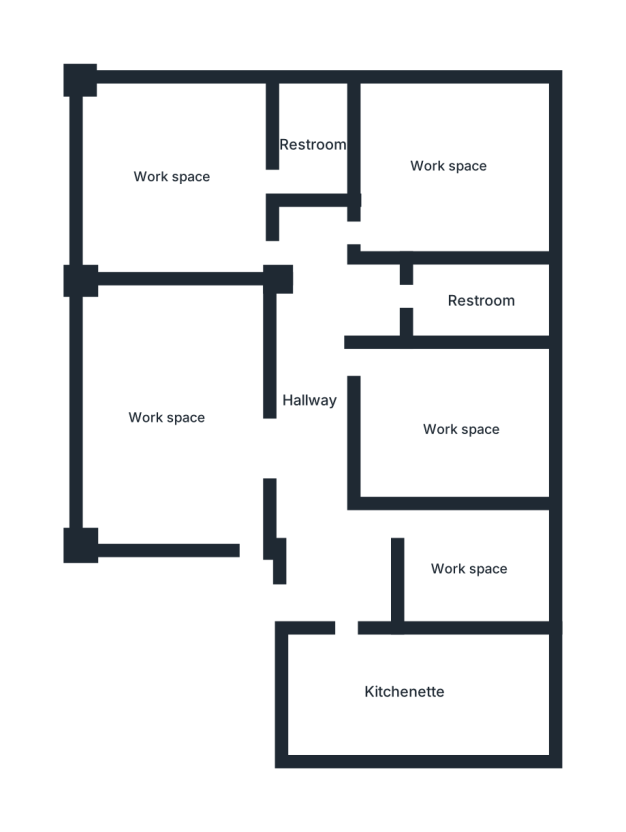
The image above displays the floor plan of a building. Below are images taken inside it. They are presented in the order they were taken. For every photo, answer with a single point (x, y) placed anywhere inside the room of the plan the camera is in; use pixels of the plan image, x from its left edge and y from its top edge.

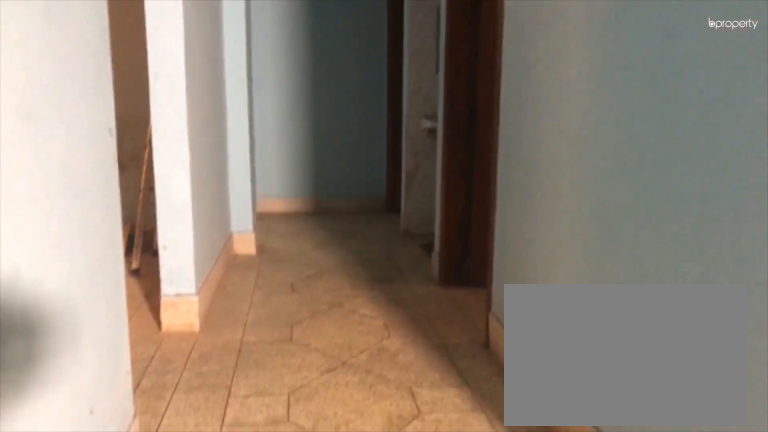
(317, 399)
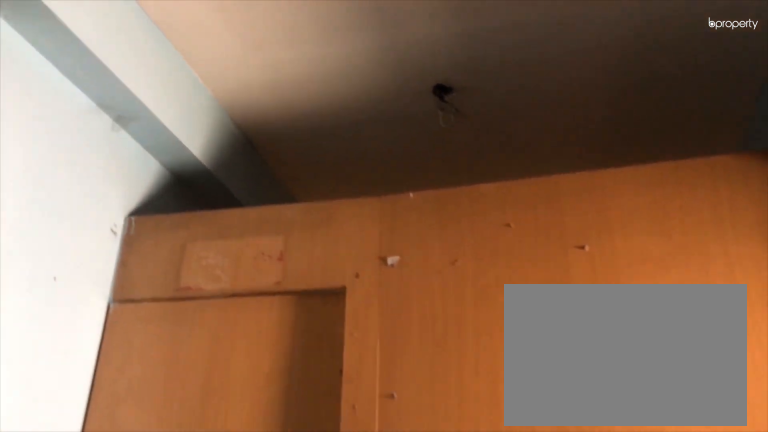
(317, 399)
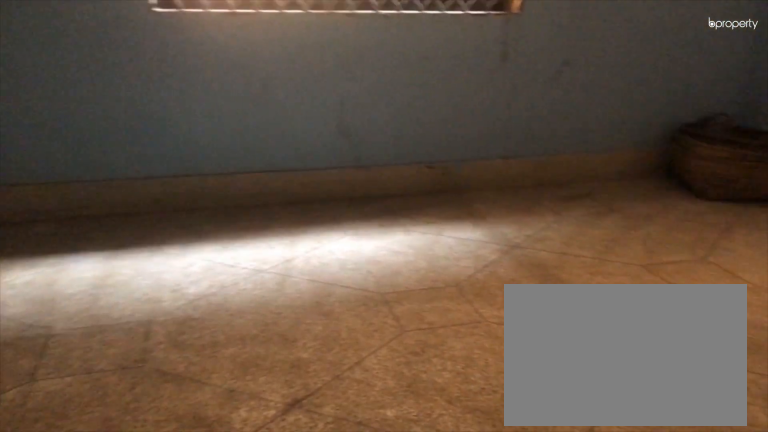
(163, 420)
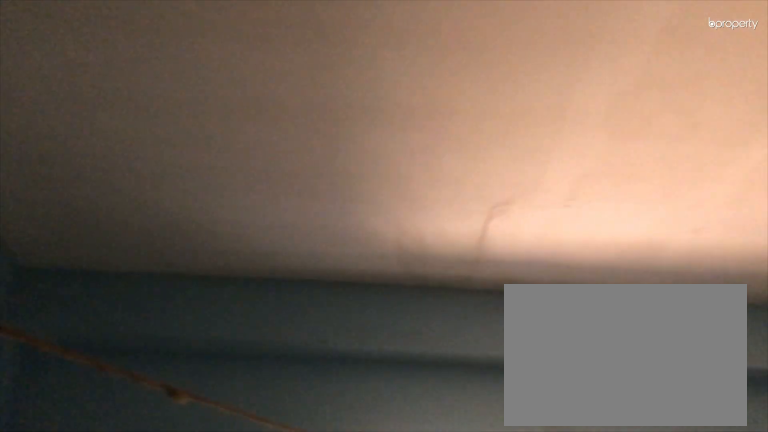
(163, 420)
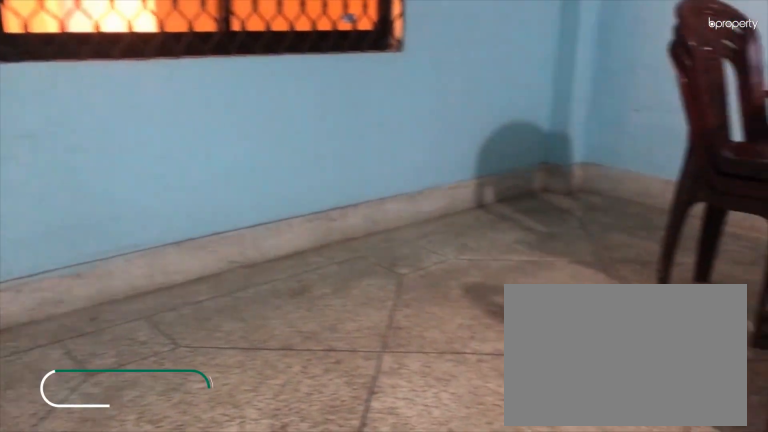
(173, 180)
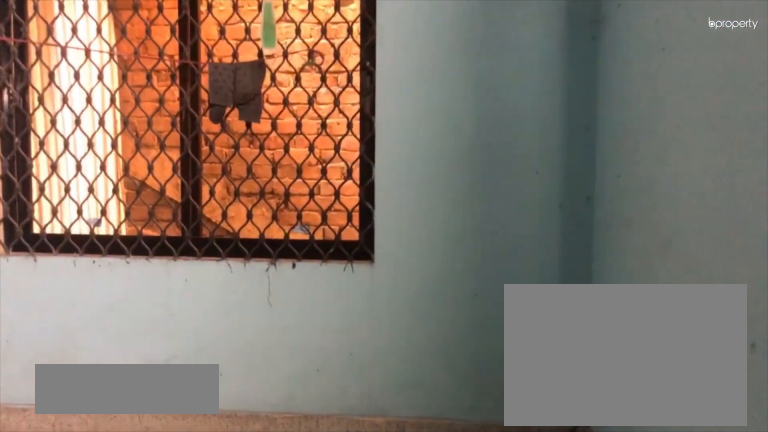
(456, 168)
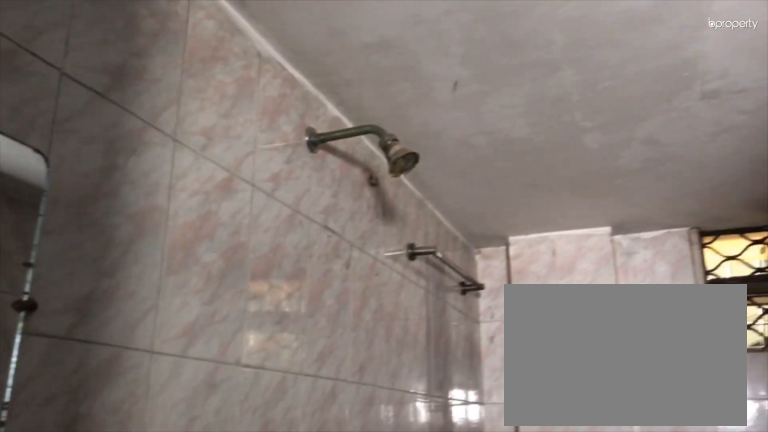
(477, 302)
